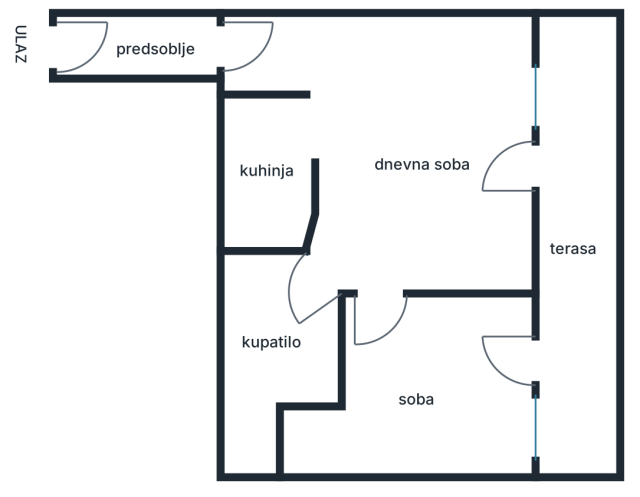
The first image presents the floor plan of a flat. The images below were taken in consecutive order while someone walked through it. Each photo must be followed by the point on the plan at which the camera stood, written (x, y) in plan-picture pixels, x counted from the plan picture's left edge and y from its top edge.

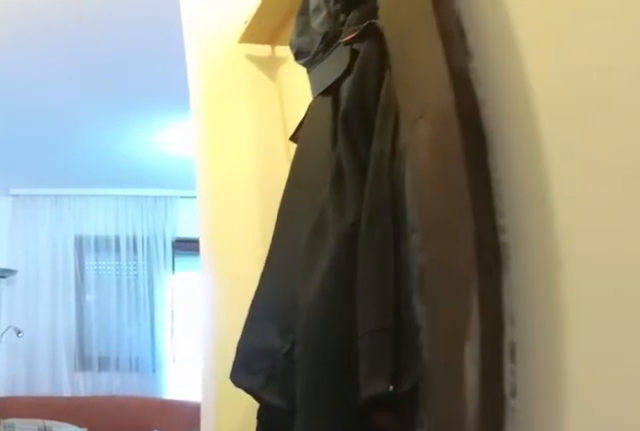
(154, 45)
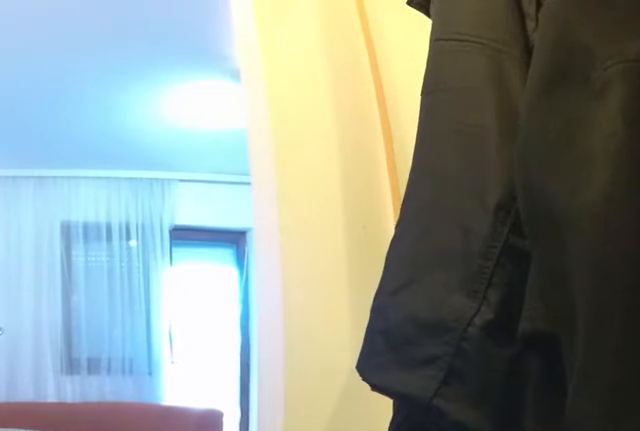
(210, 45)
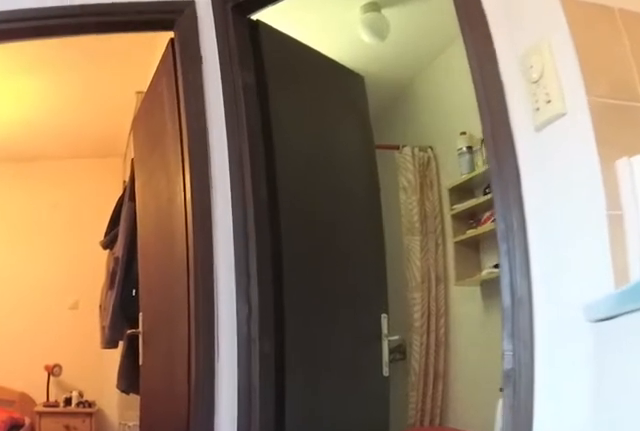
(355, 160)
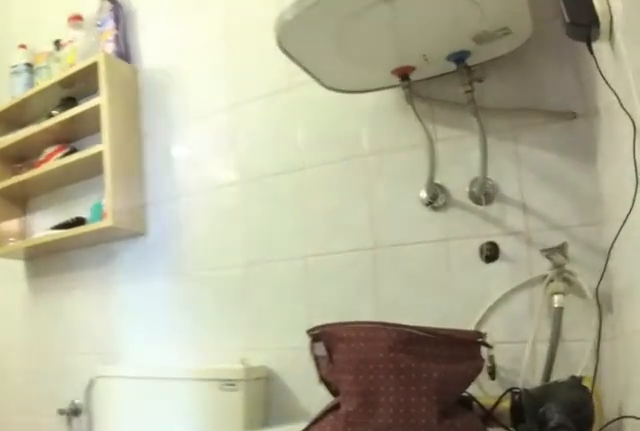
(328, 242)
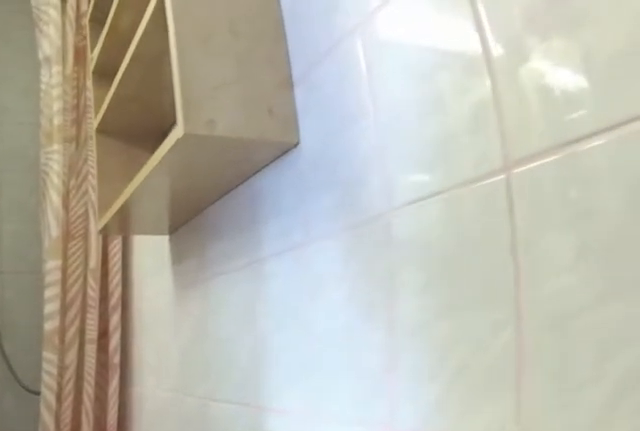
(285, 265)
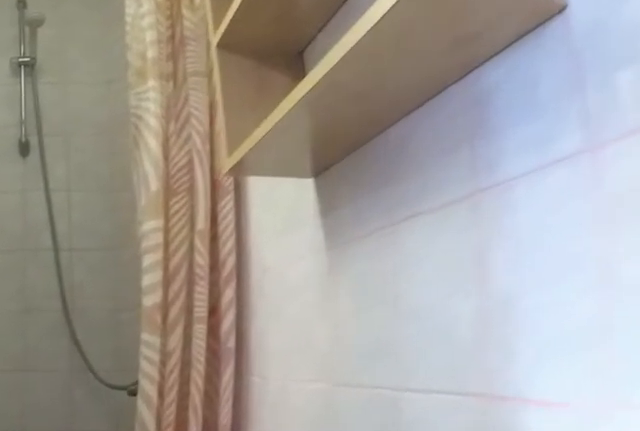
(271, 301)
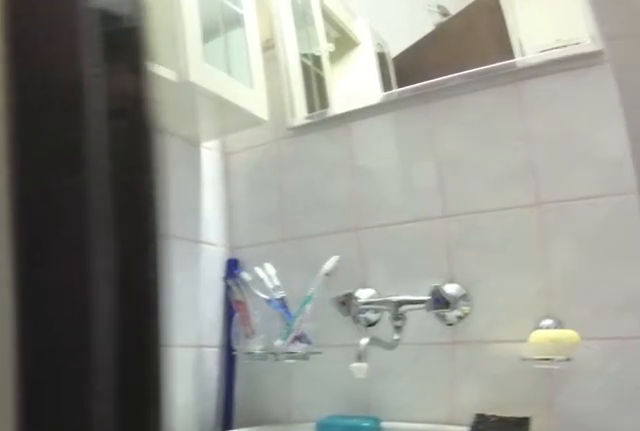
(328, 255)
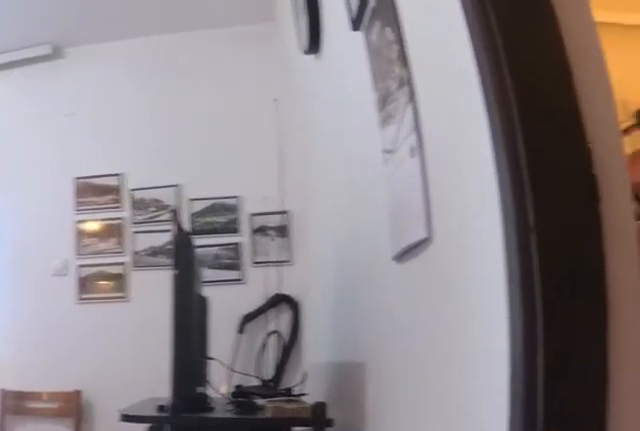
(336, 260)
